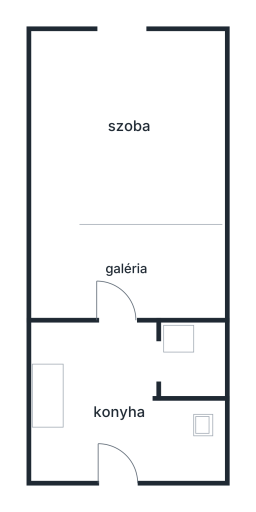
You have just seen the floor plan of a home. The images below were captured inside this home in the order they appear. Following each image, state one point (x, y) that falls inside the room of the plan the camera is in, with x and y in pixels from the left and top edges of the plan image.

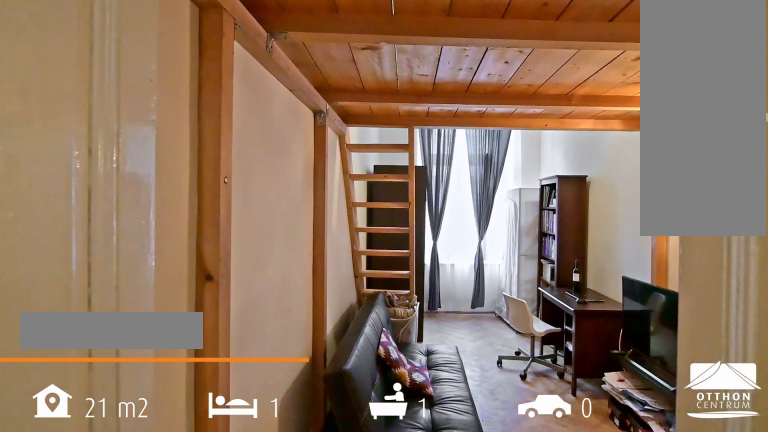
(132, 131)
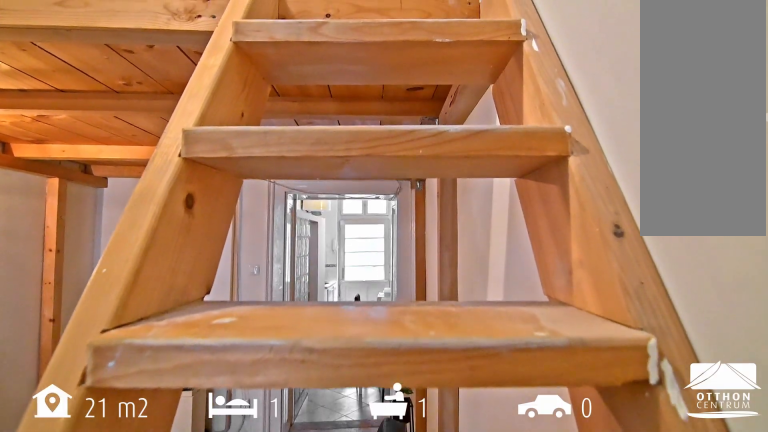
(132, 131)
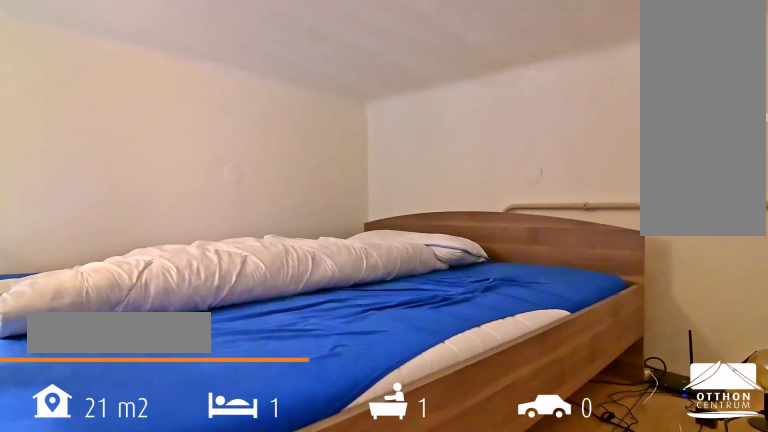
(127, 265)
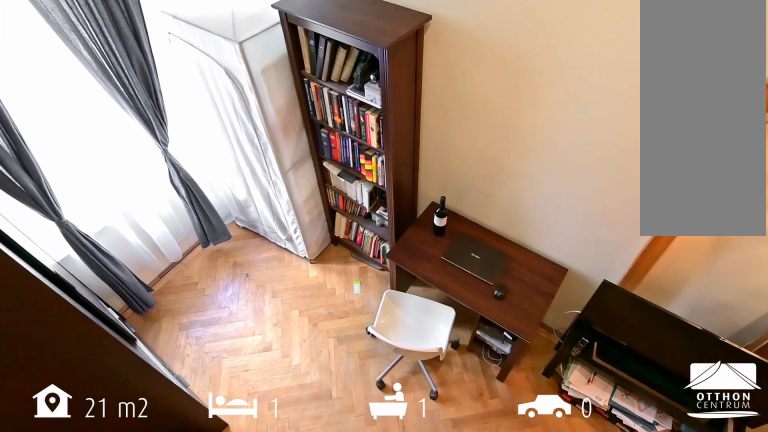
(132, 131)
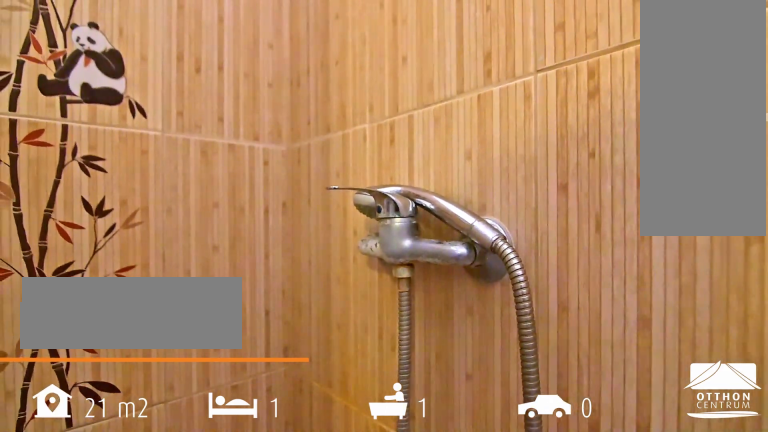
(197, 361)
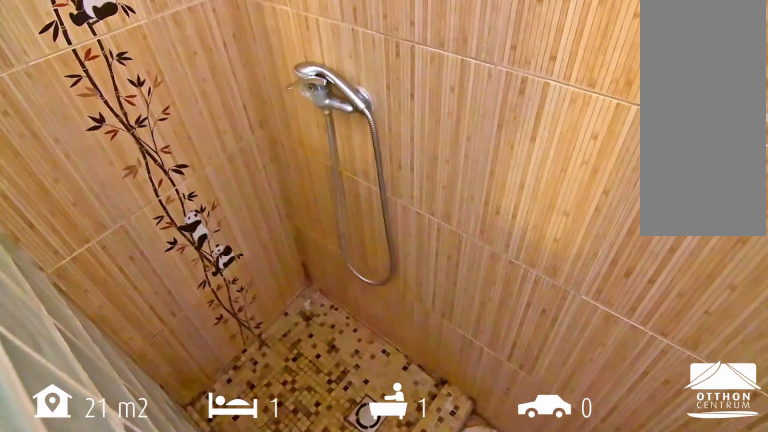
(197, 361)
